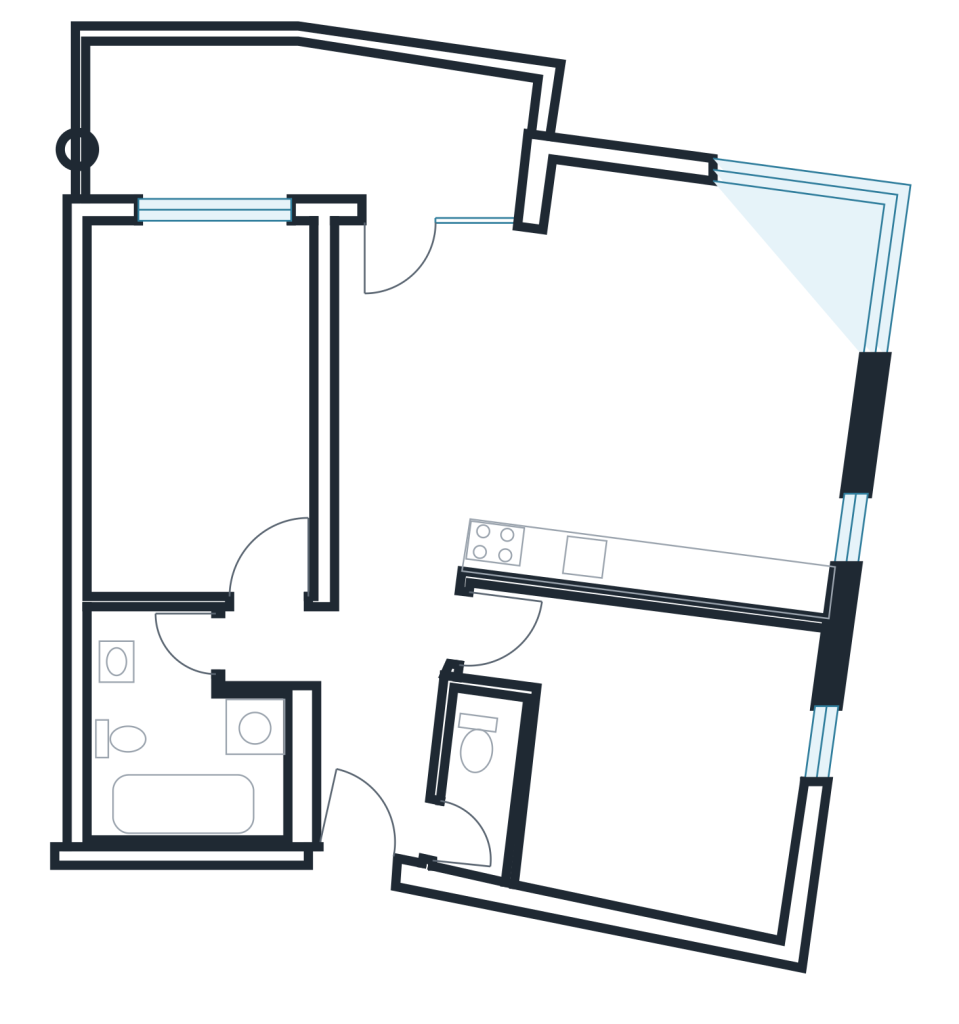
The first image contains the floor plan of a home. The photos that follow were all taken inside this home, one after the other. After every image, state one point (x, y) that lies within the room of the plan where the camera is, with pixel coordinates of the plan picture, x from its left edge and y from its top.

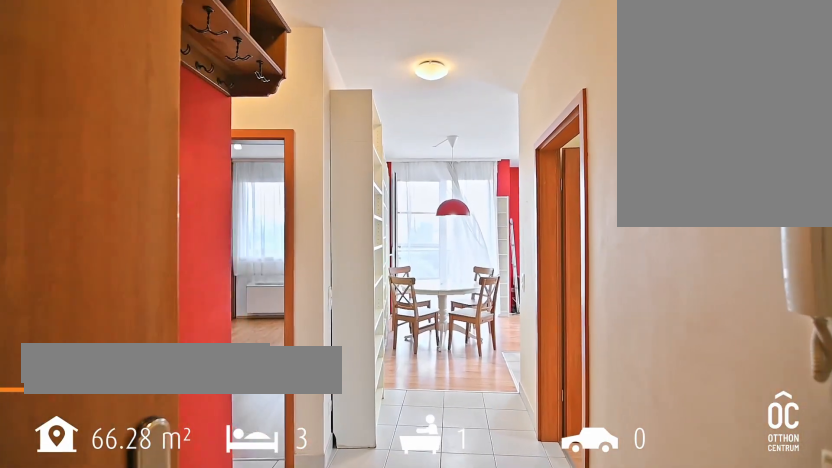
(372, 665)
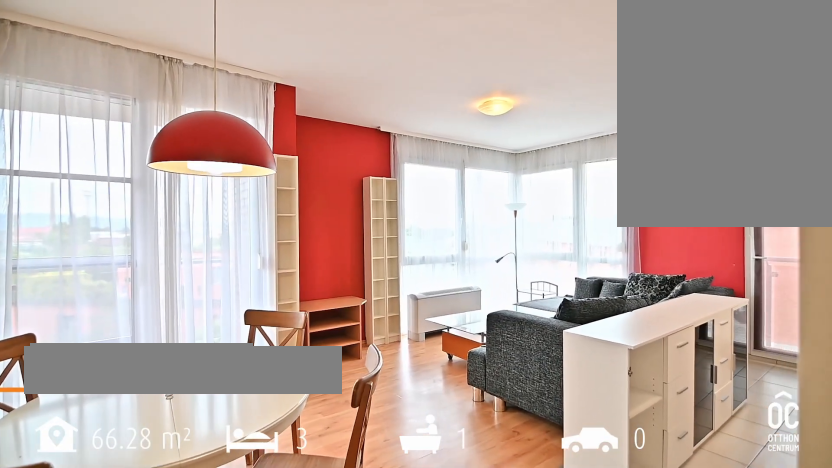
(699, 326)
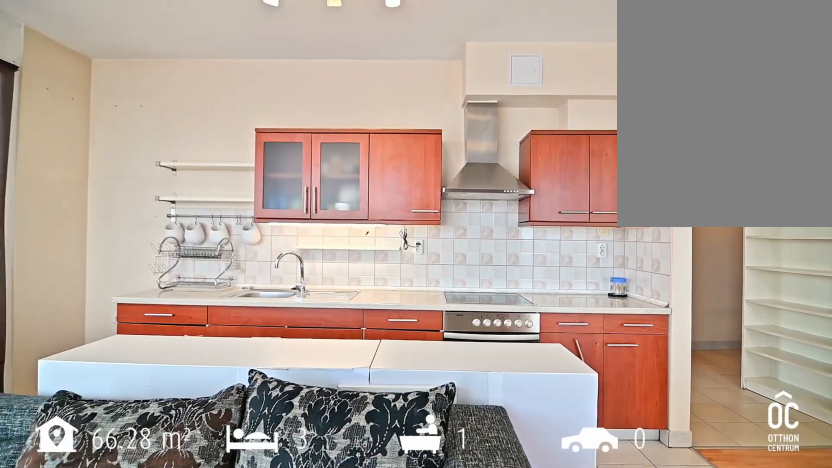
(699, 326)
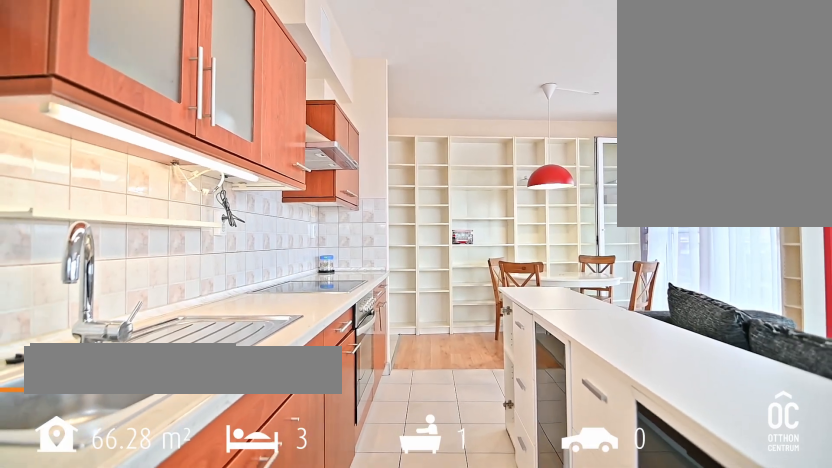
(659, 528)
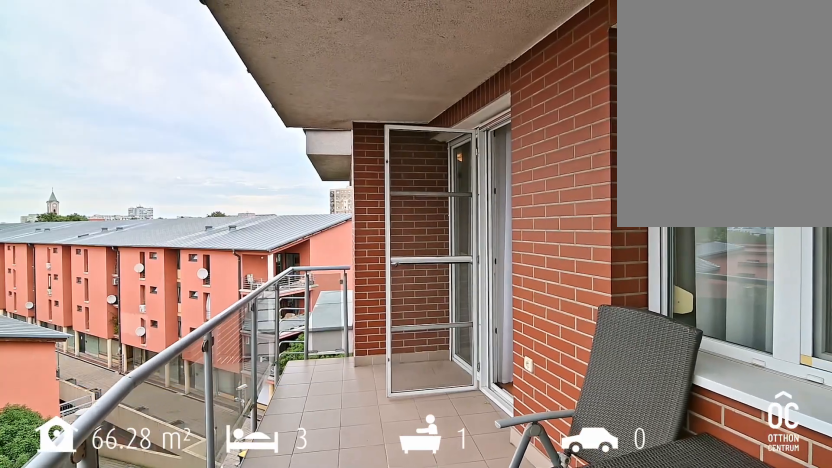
(294, 118)
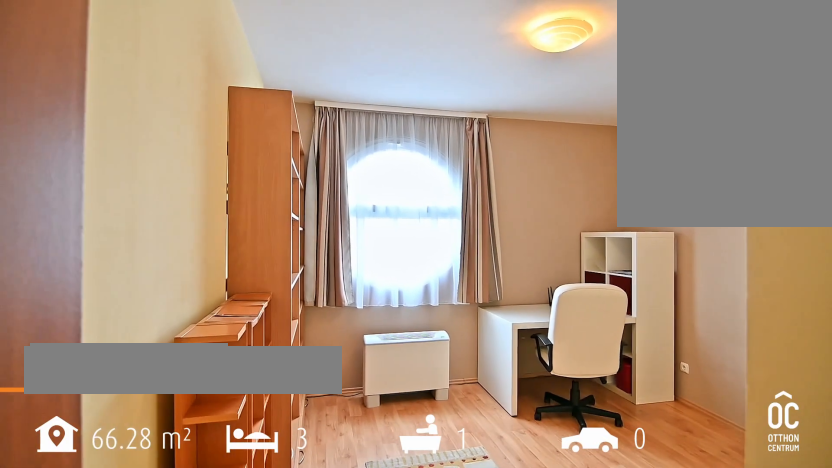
(646, 760)
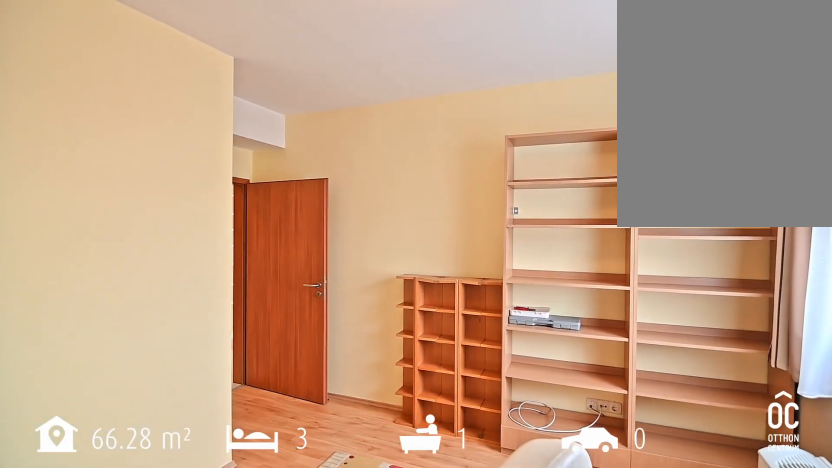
(646, 760)
